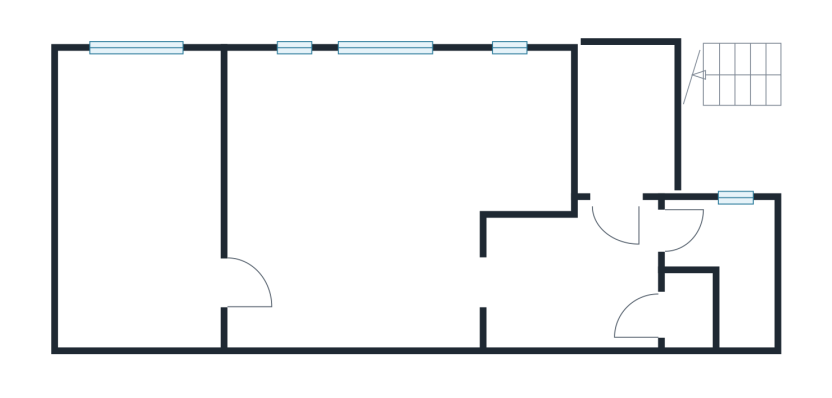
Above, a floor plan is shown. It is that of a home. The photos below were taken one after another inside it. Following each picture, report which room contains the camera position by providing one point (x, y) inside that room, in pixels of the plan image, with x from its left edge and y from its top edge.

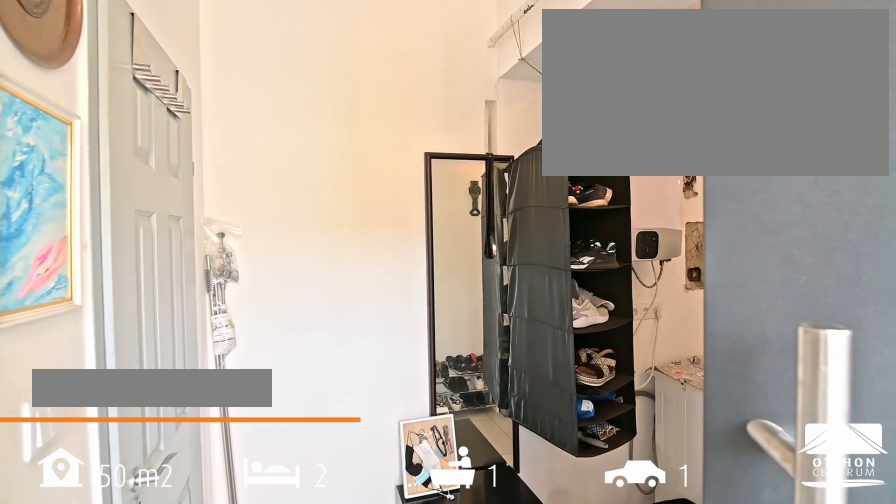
(571, 277)
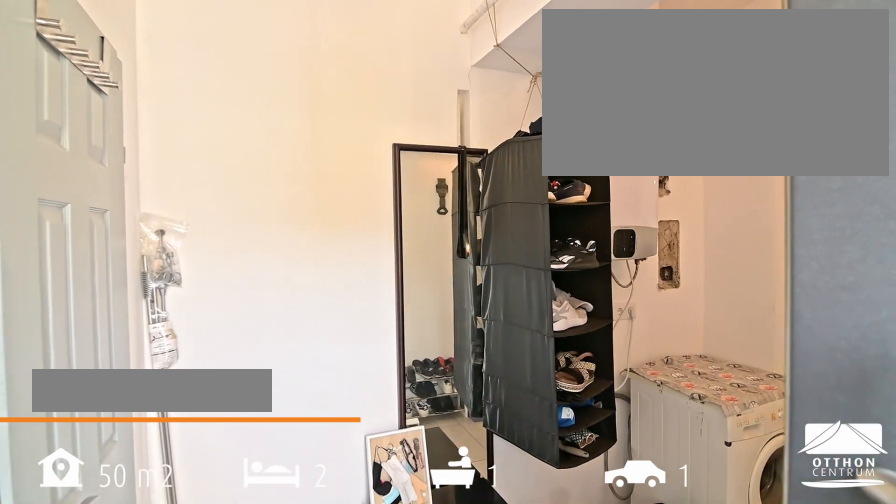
(571, 277)
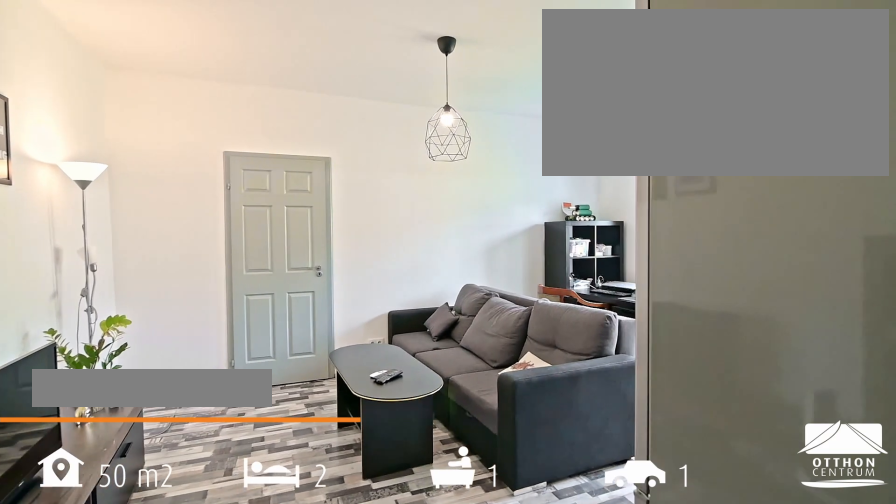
(354, 194)
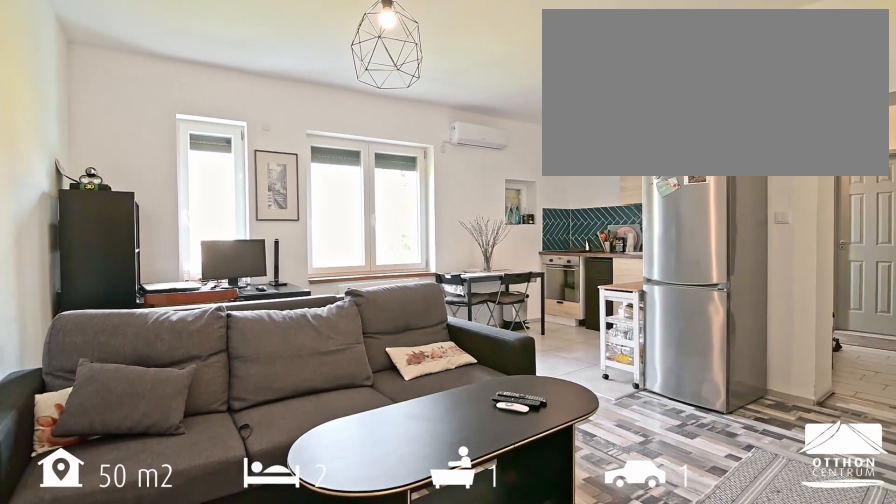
(354, 194)
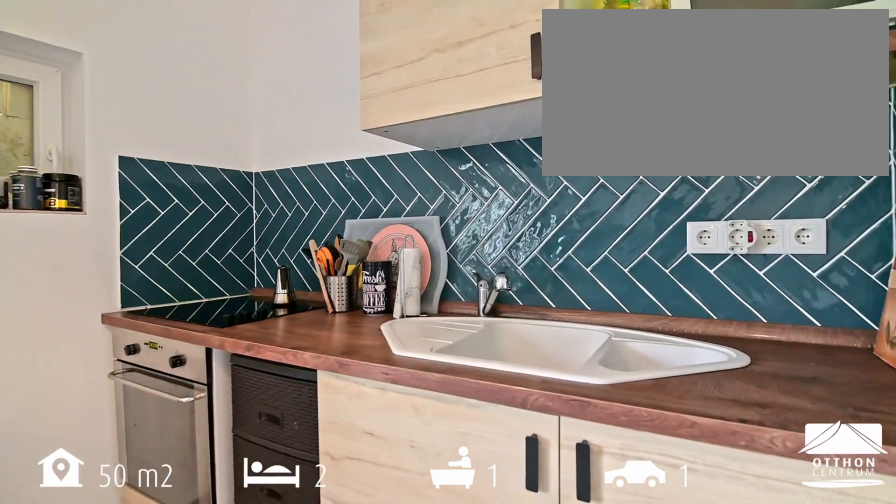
(518, 129)
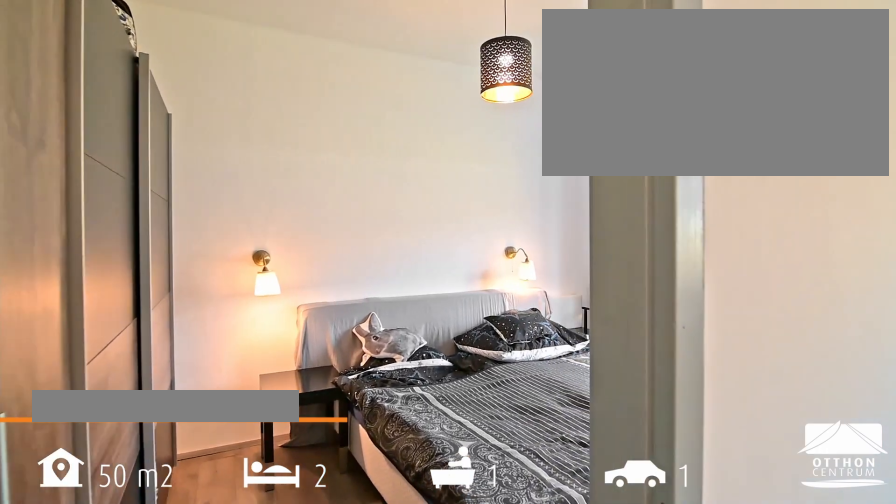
(140, 197)
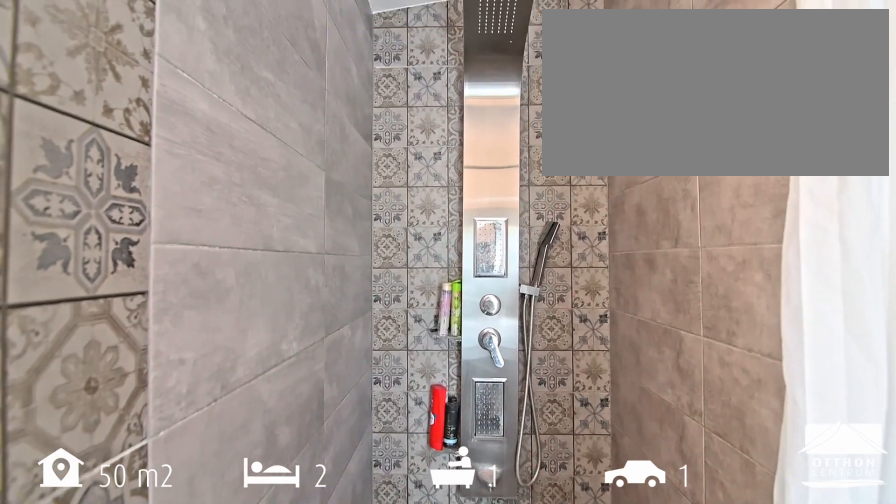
(737, 243)
